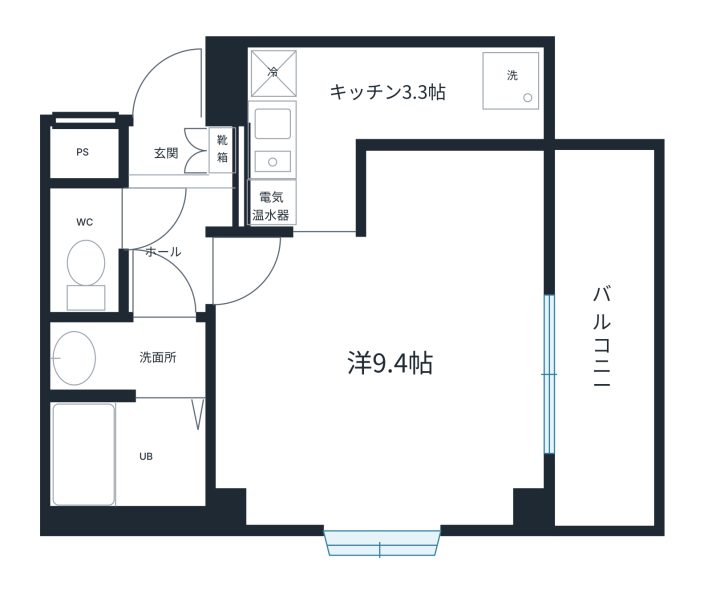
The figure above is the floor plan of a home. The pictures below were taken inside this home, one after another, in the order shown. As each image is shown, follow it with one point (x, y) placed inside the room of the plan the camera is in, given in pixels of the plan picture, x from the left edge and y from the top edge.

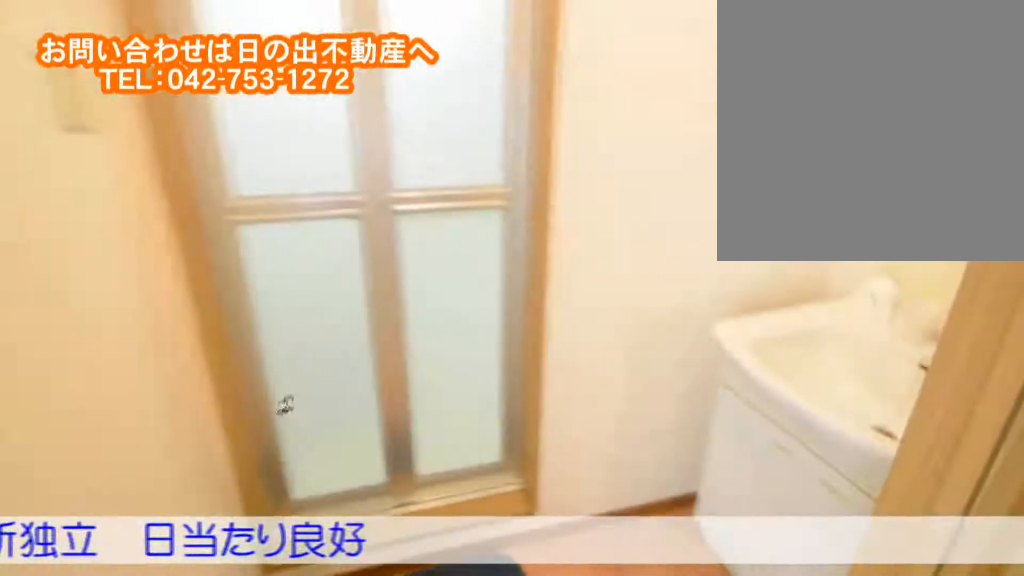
(124, 360)
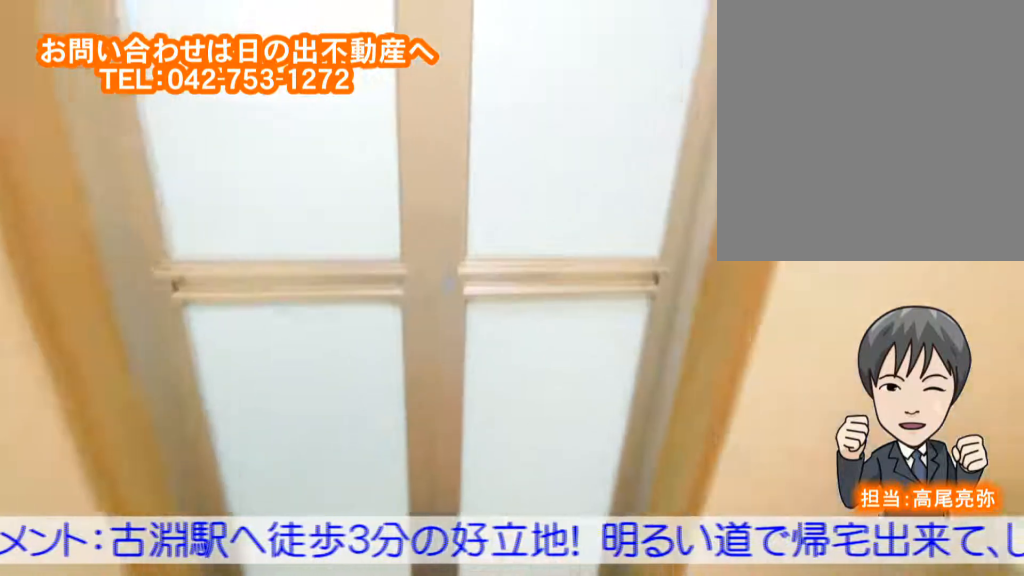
(121, 359)
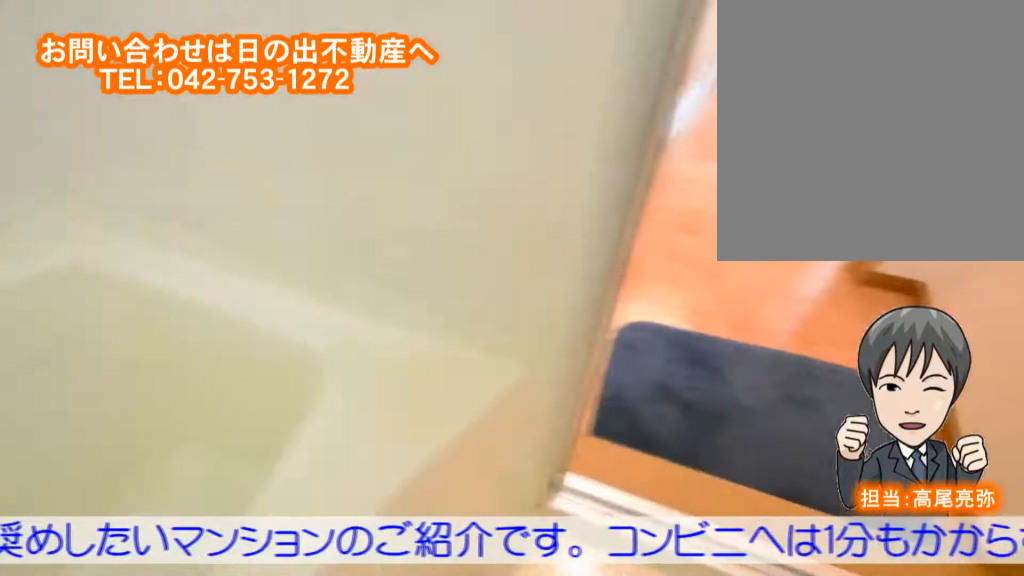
(116, 449)
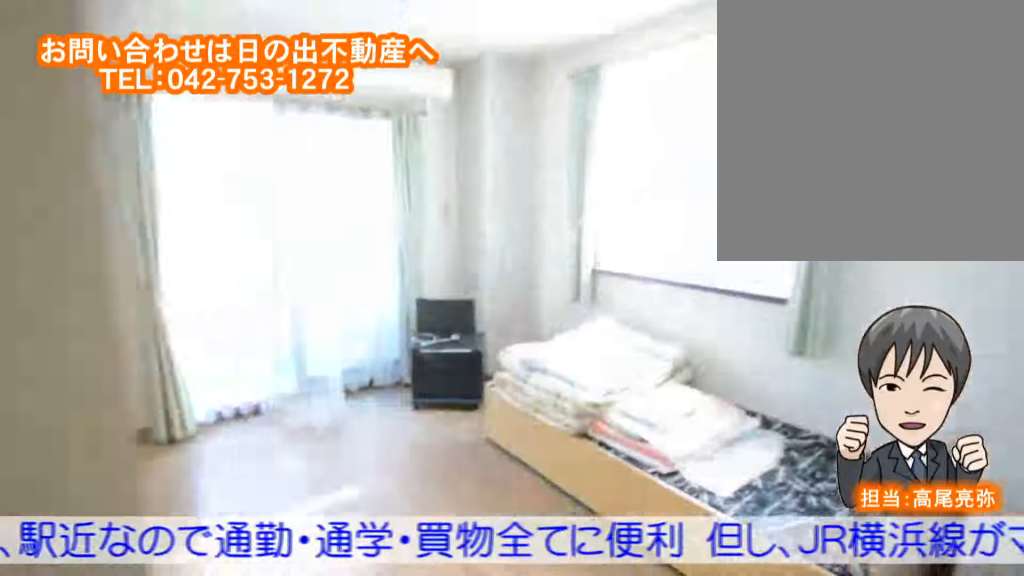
(399, 404)
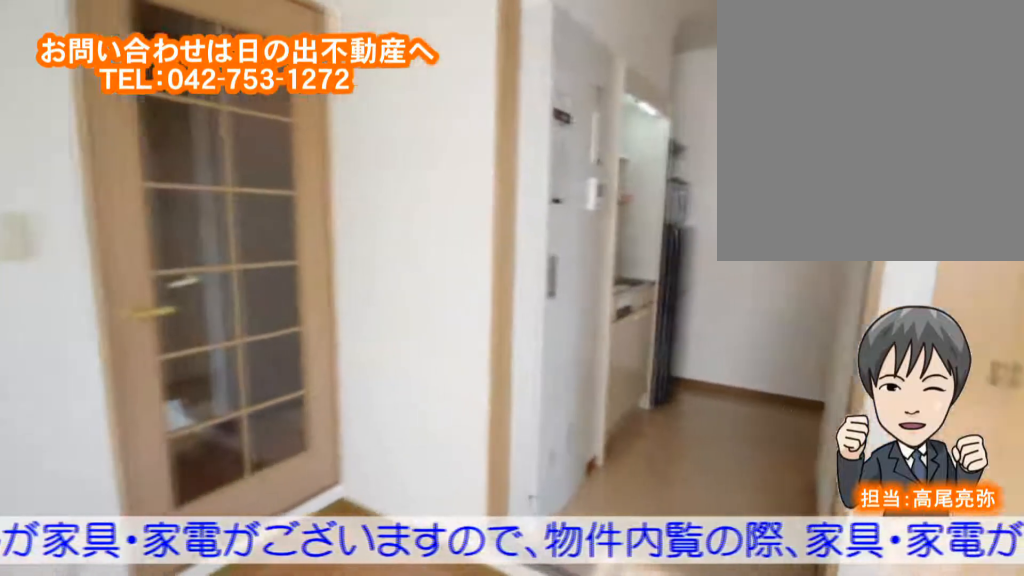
(398, 403)
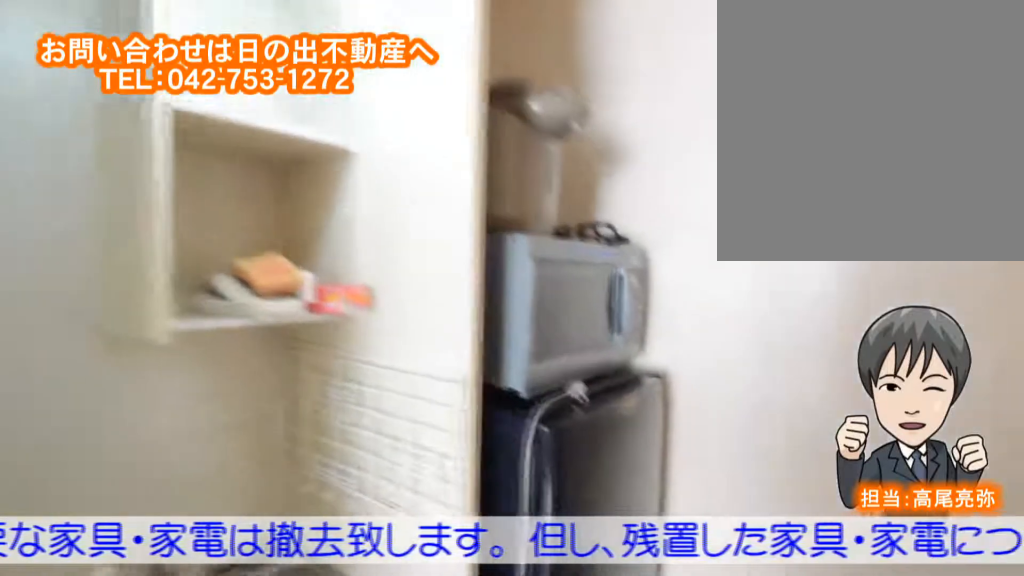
(351, 103)
